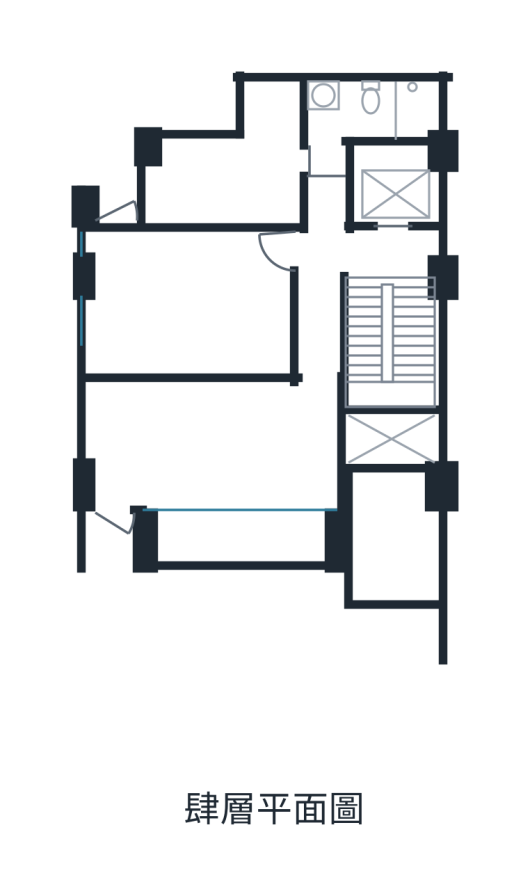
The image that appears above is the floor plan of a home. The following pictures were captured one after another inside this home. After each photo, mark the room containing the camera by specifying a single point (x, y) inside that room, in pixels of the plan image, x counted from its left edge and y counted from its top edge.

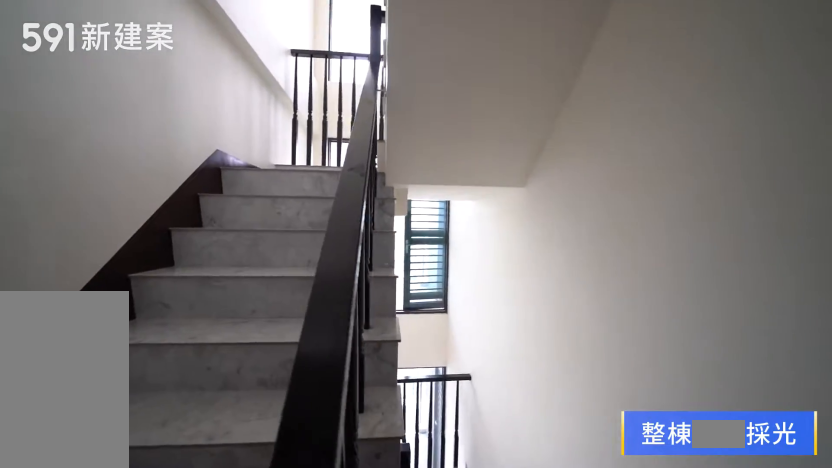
(390, 436)
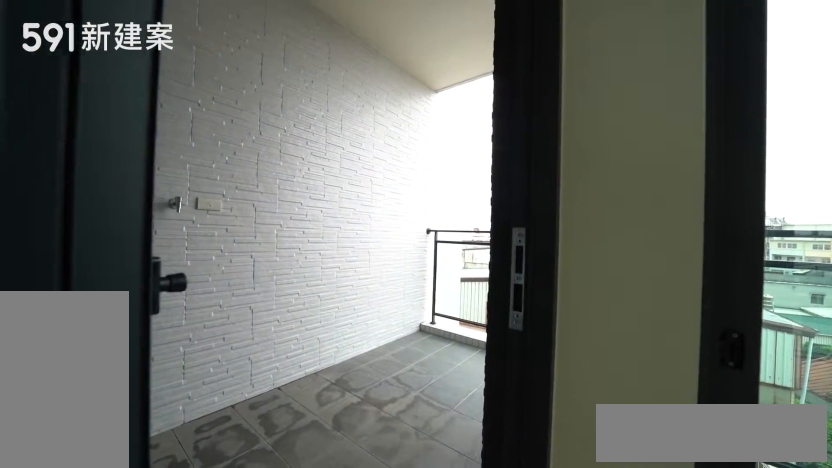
(393, 537)
